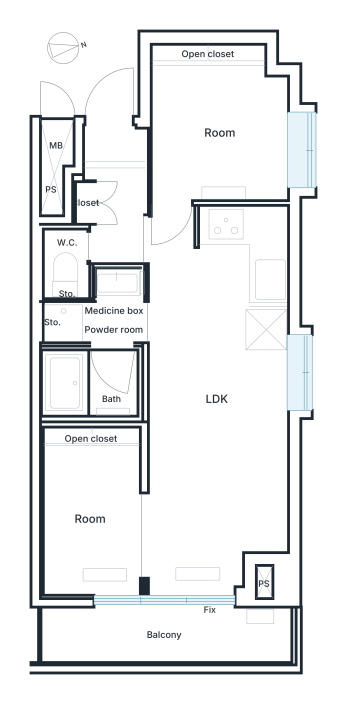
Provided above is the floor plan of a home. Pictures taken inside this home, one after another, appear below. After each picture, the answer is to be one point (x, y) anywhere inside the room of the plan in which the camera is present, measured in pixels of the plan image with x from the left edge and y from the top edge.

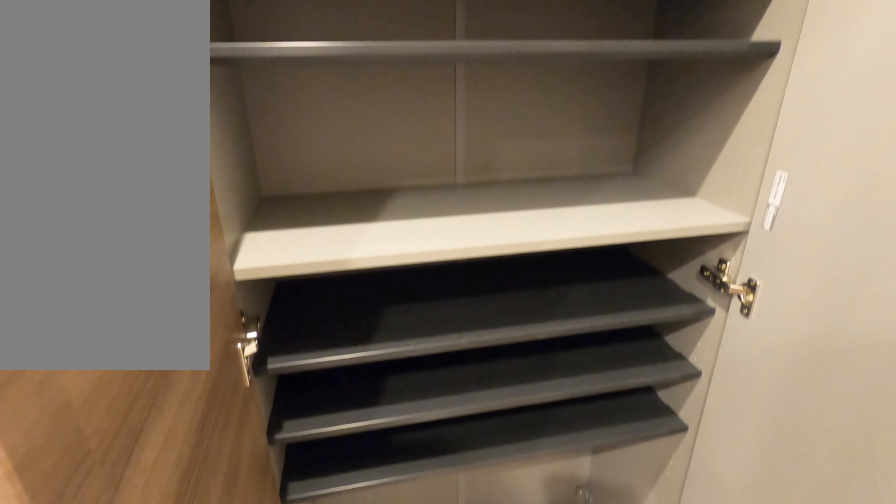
(102, 199)
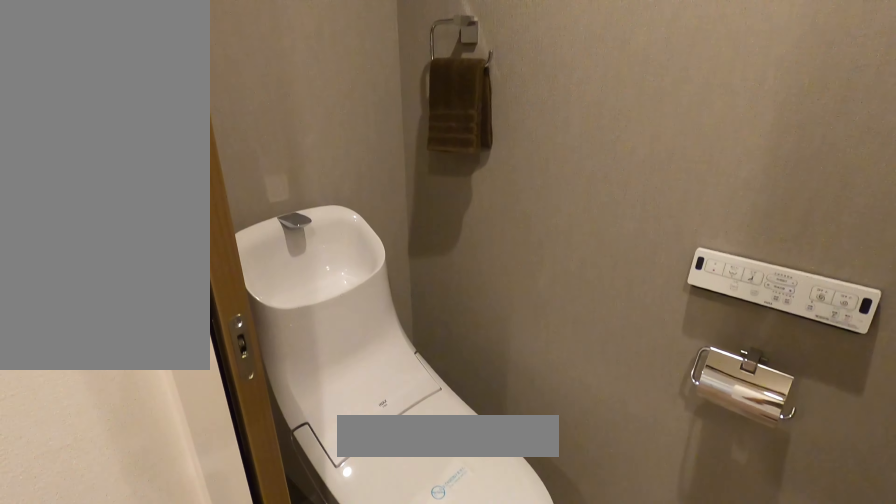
(64, 271)
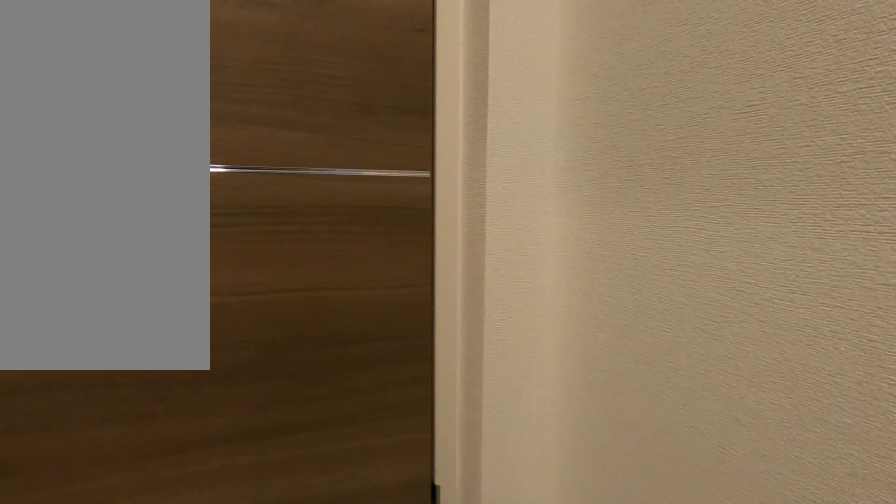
(170, 225)
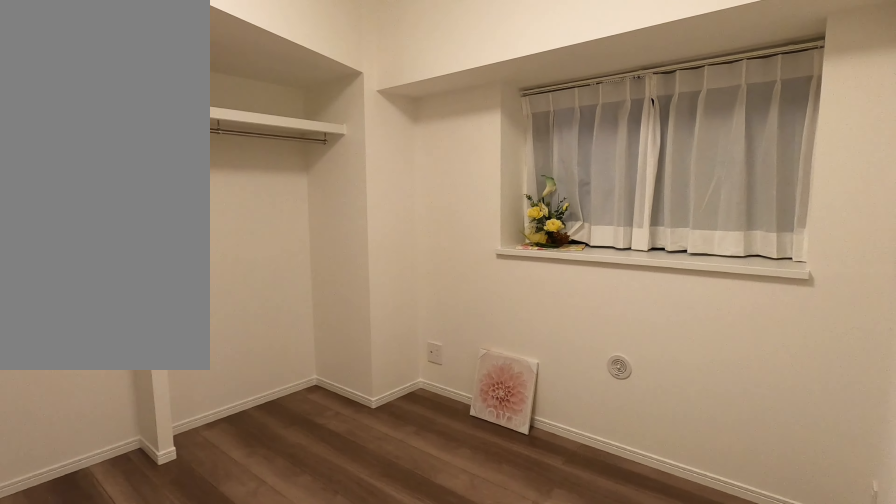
(218, 130)
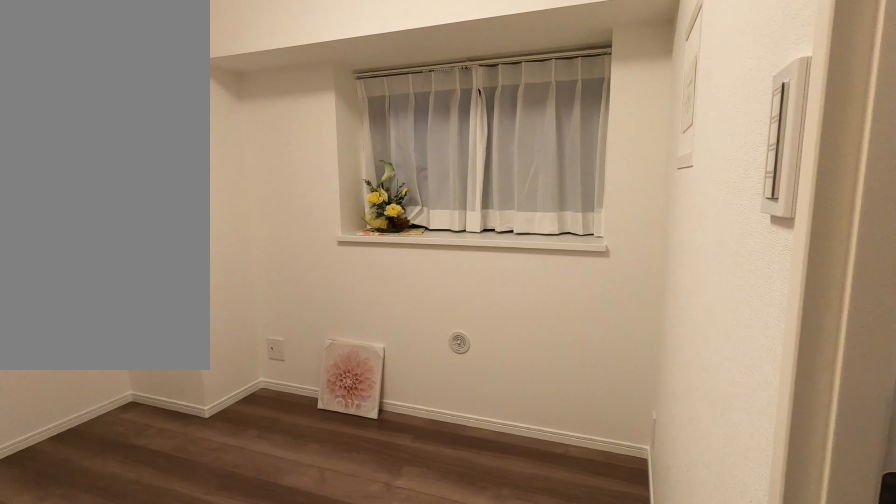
(218, 130)
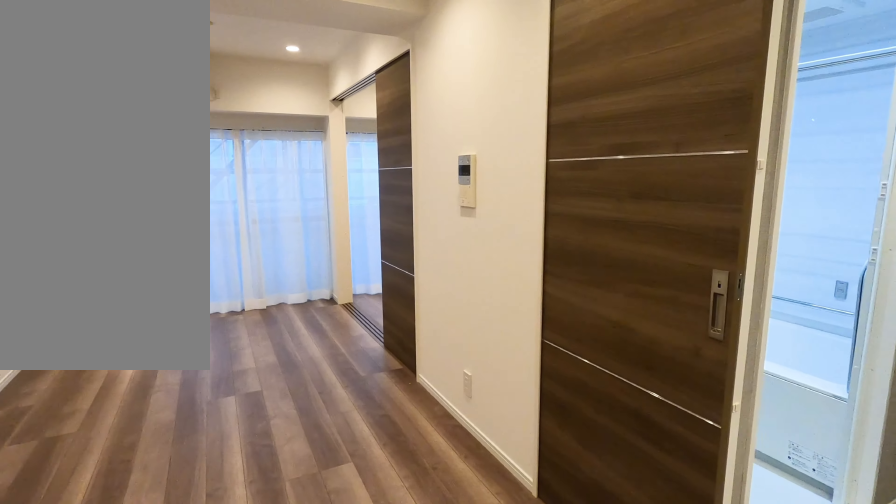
(225, 272)
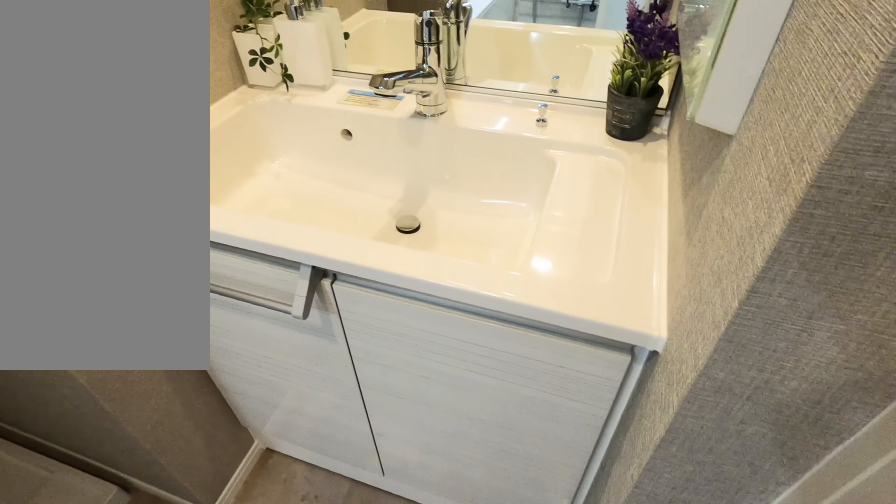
(104, 324)
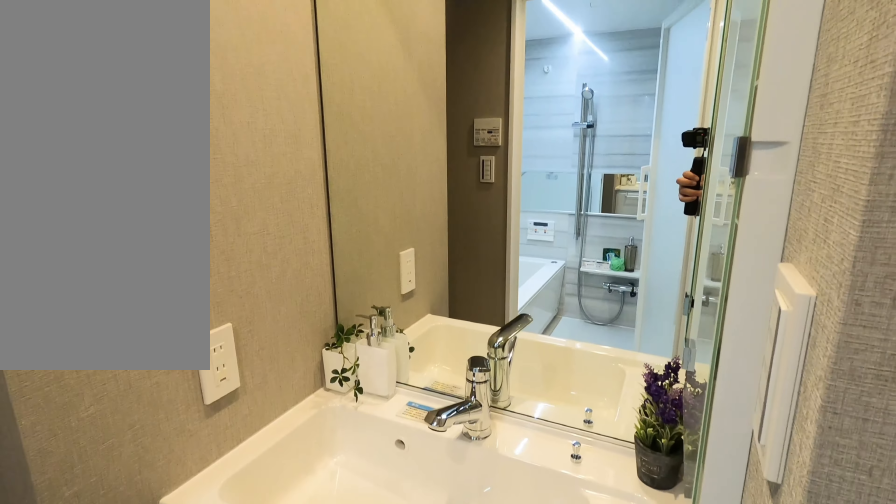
(104, 325)
